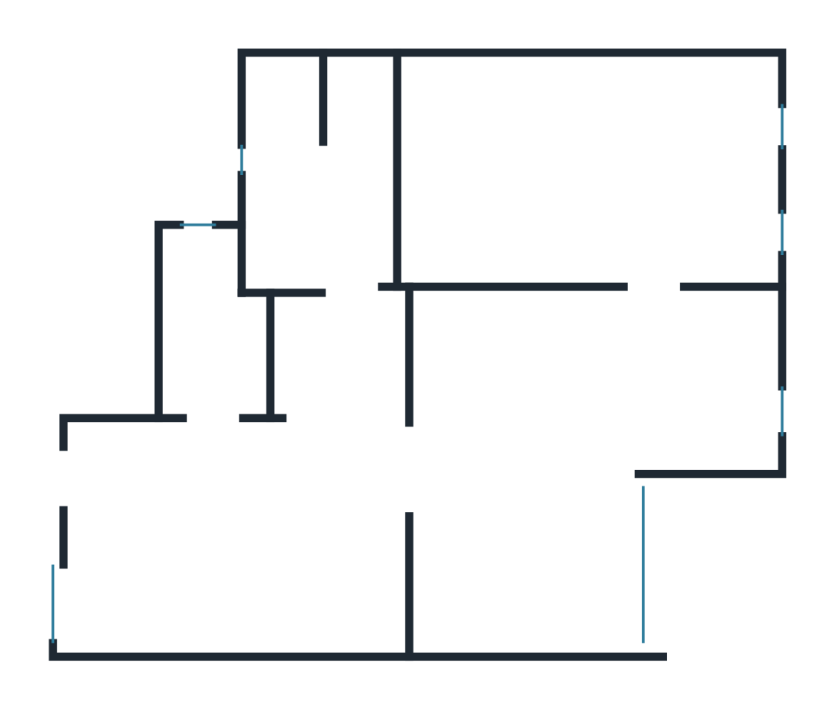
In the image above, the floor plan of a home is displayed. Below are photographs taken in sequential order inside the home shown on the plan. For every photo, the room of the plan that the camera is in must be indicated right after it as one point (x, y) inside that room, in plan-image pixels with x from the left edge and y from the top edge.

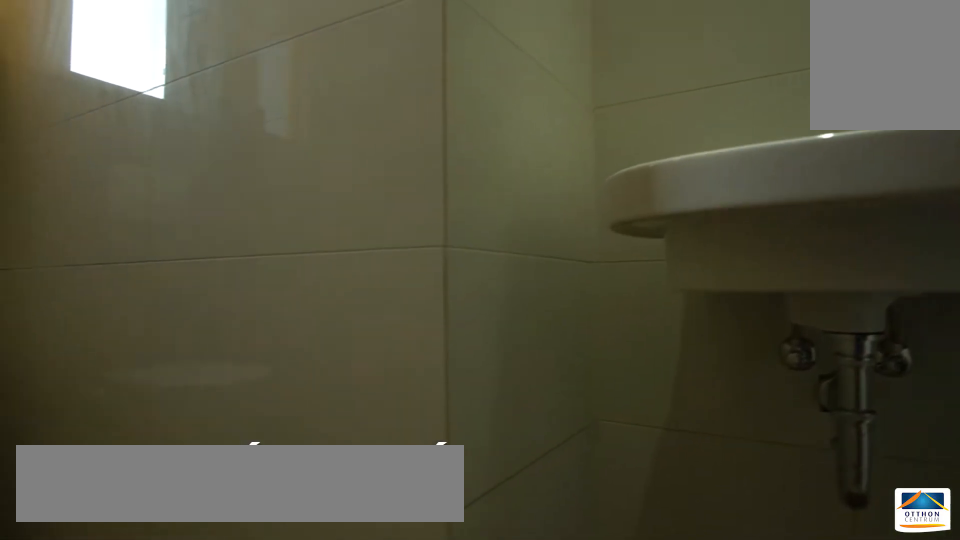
(214, 341)
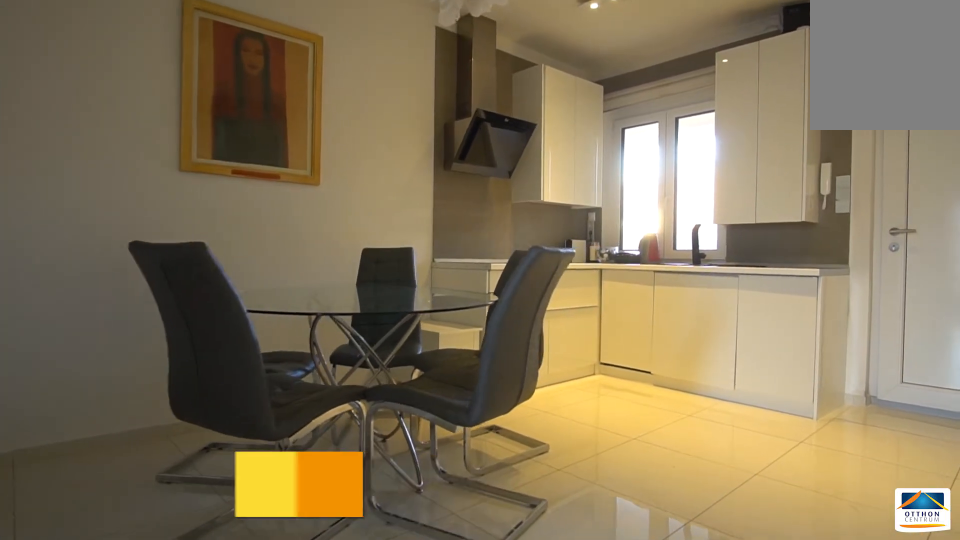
(243, 545)
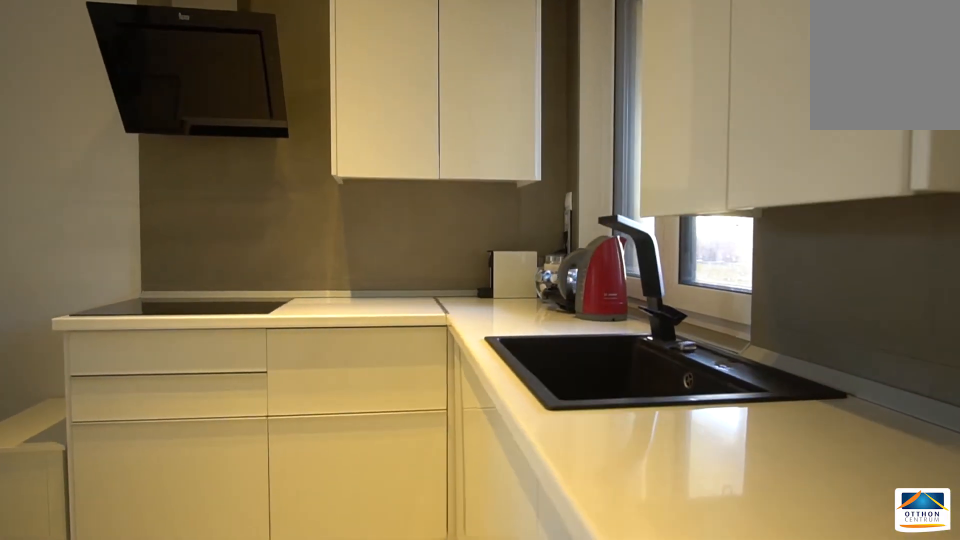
(242, 546)
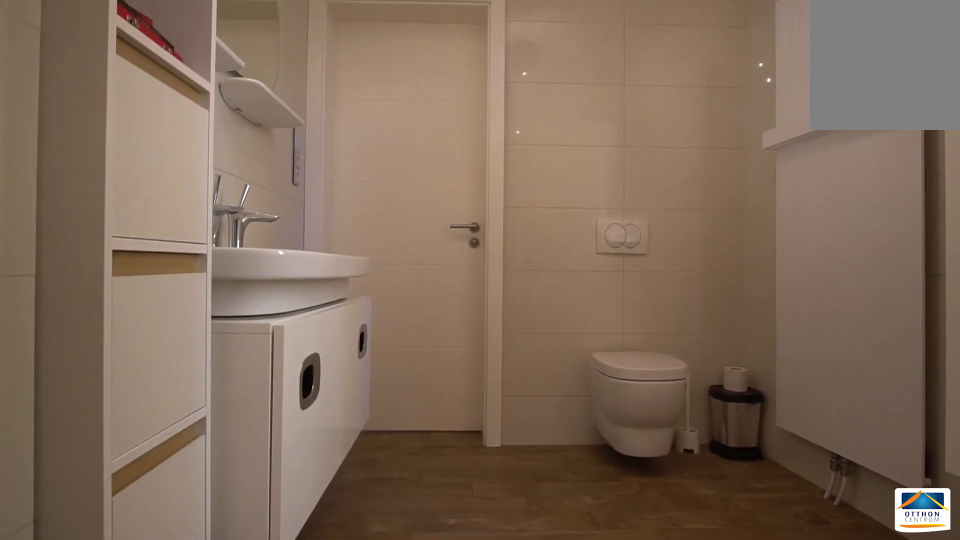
(321, 214)
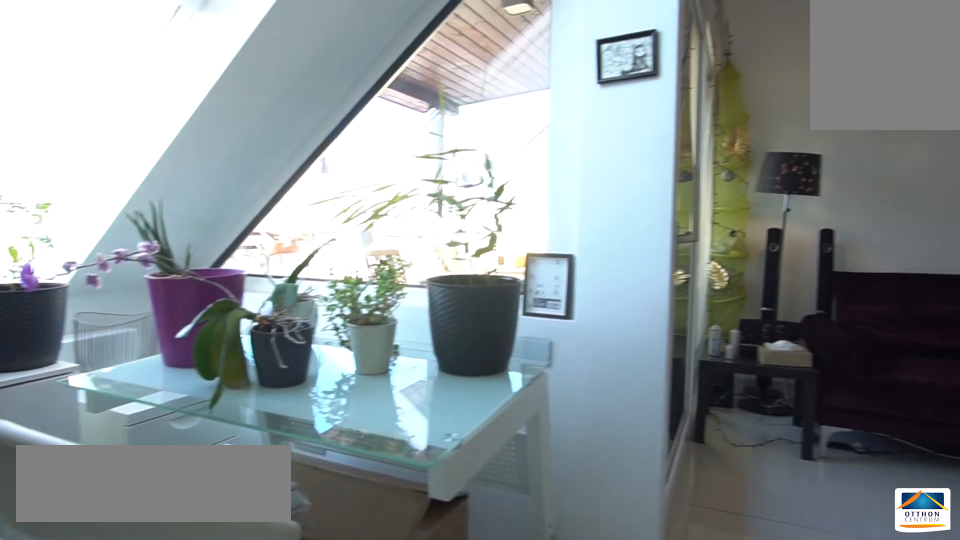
(581, 459)
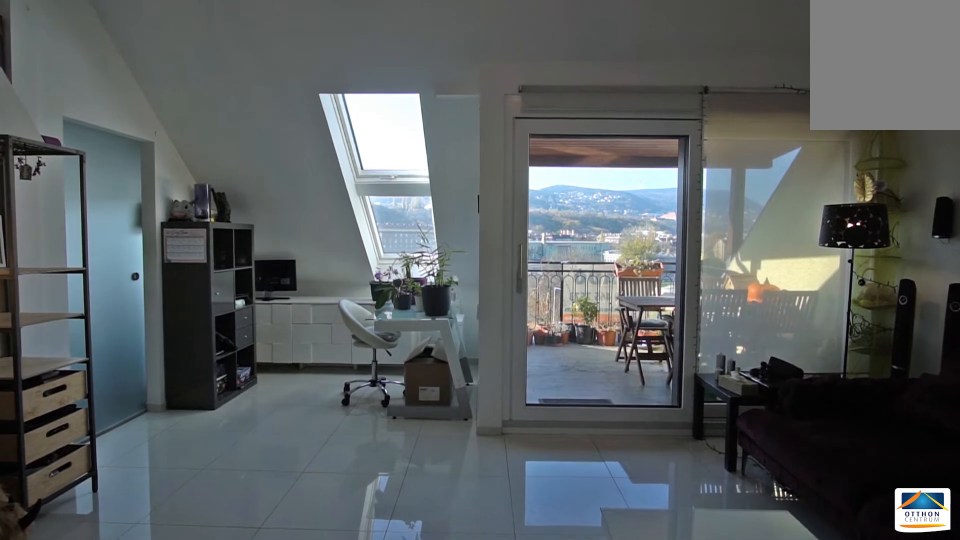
(581, 459)
